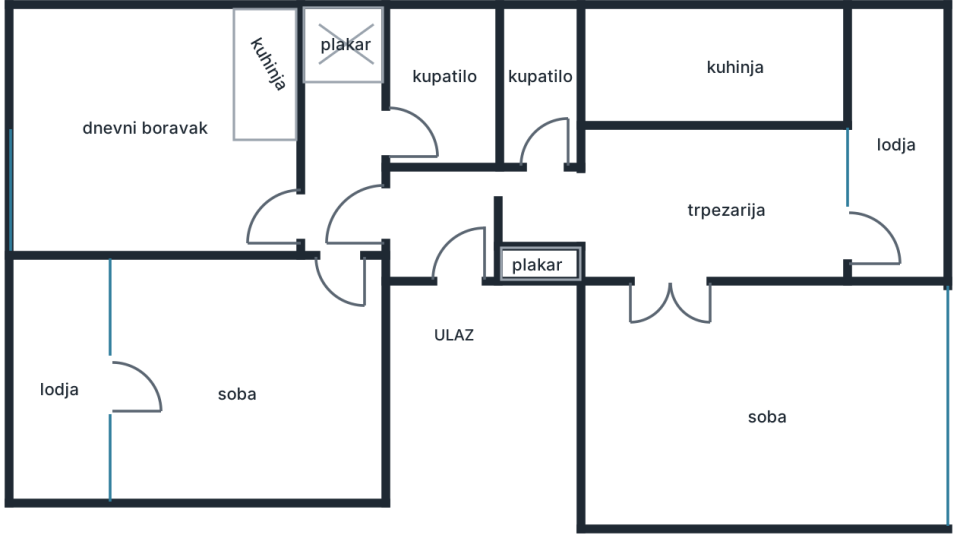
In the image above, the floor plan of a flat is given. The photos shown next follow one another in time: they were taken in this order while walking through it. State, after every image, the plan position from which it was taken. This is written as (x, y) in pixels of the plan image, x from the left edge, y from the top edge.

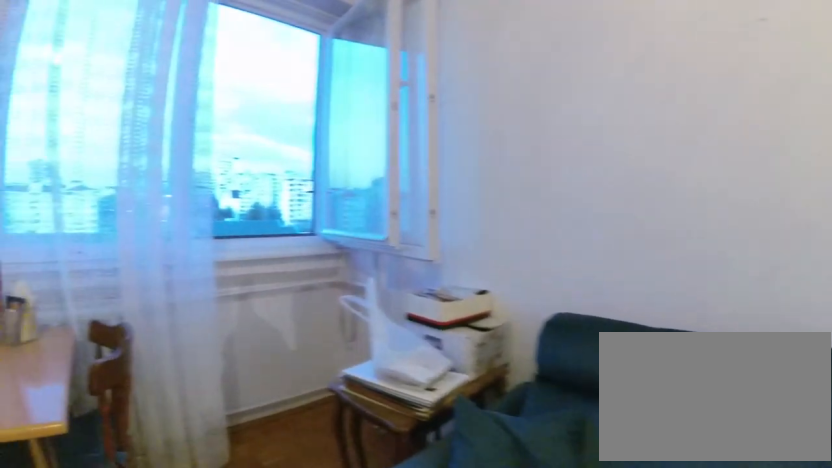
(192, 99)
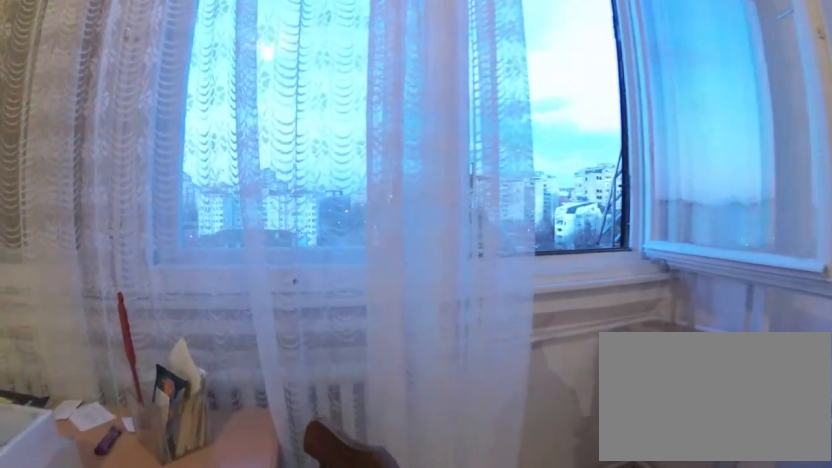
(119, 94)
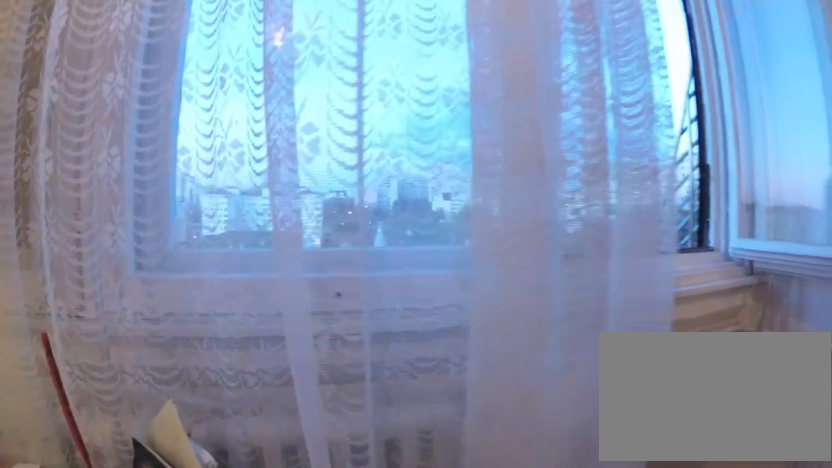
(90, 94)
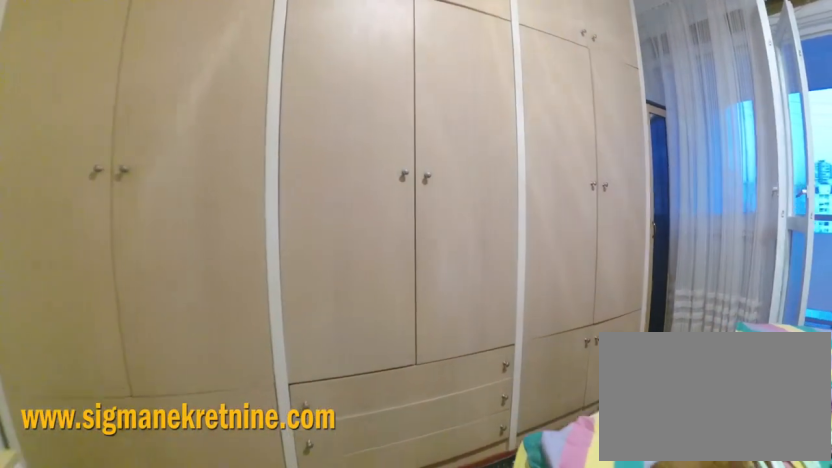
(347, 389)
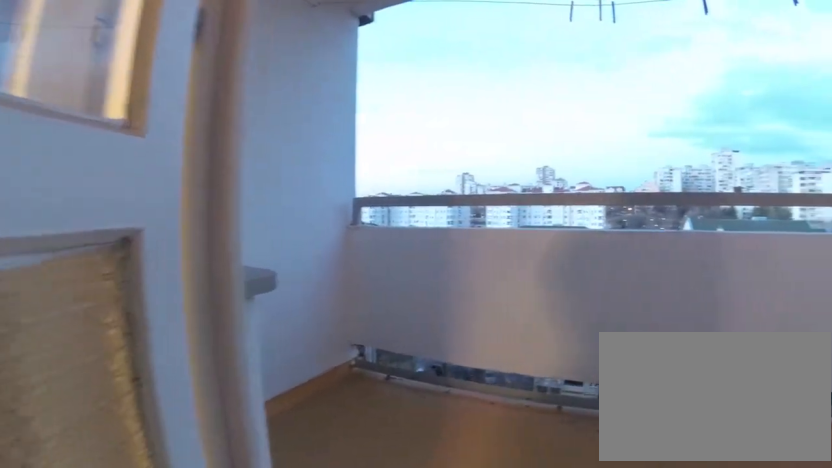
(141, 410)
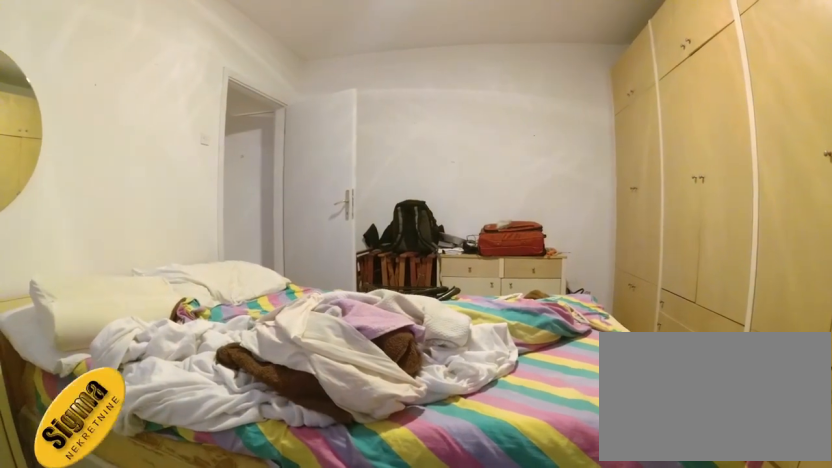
(113, 413)
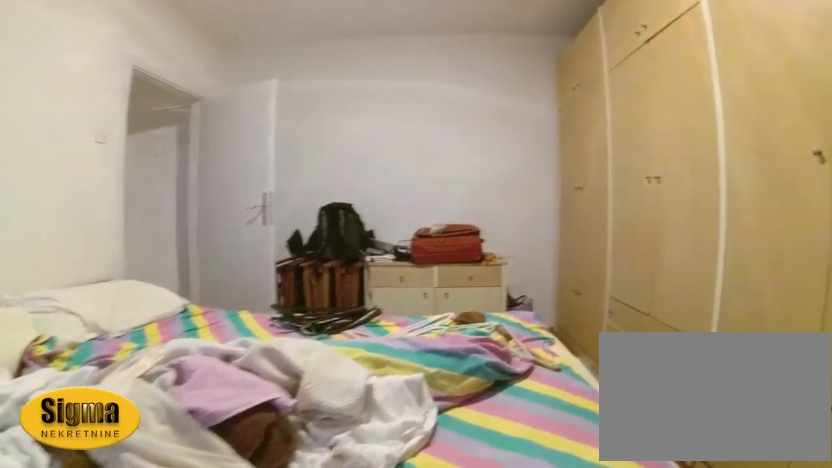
(127, 411)
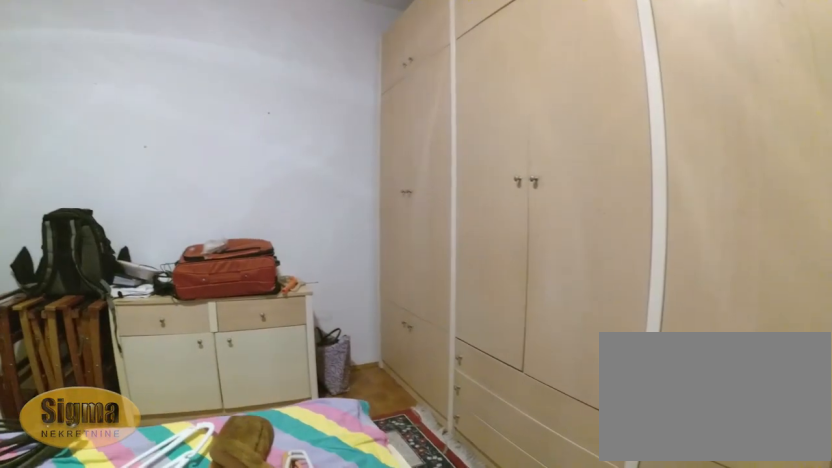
(173, 412)
